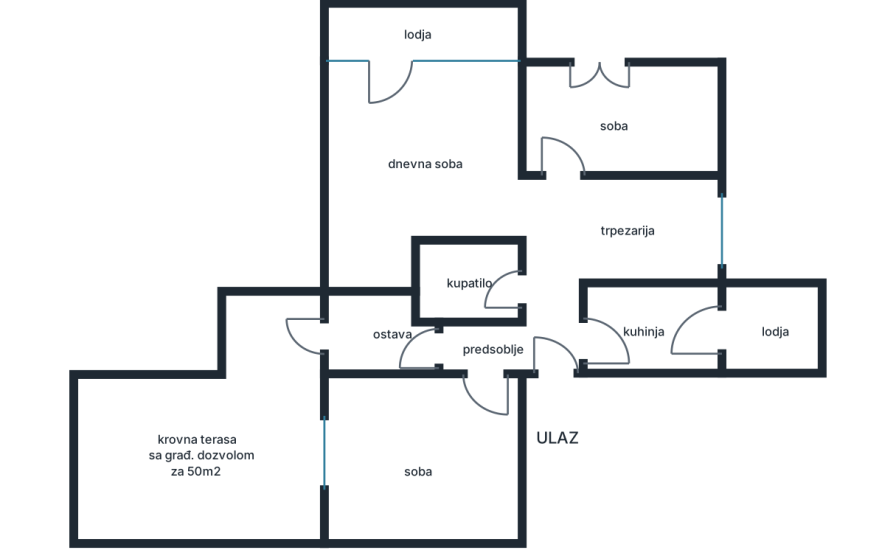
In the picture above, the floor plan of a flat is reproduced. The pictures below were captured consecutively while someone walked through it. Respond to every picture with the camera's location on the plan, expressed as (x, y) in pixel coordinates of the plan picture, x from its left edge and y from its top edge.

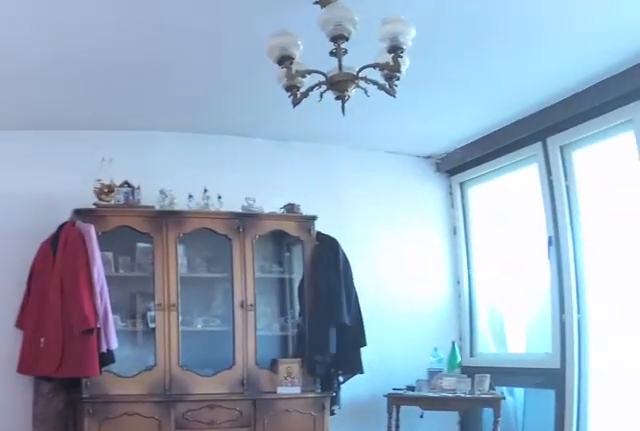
(524, 214)
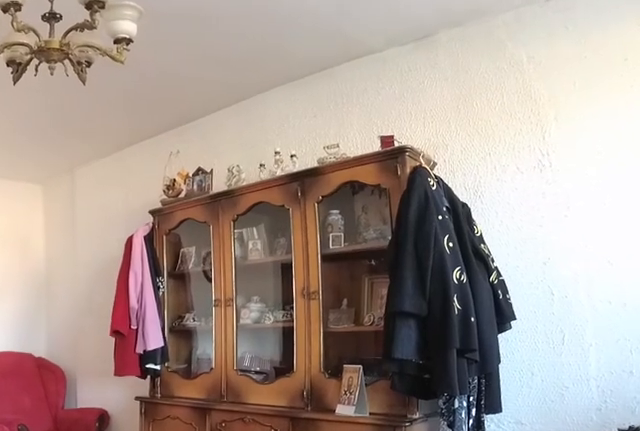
(490, 76)
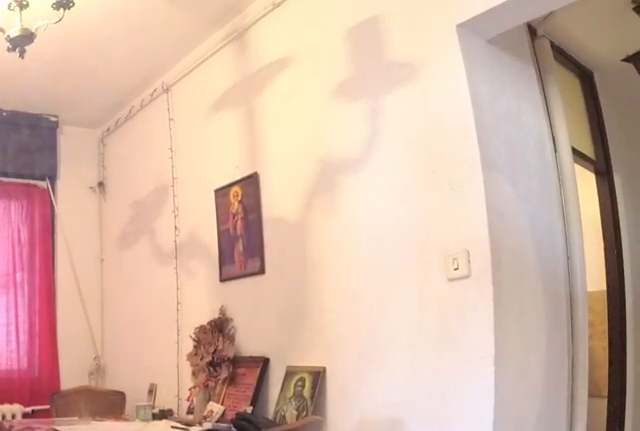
(492, 206)
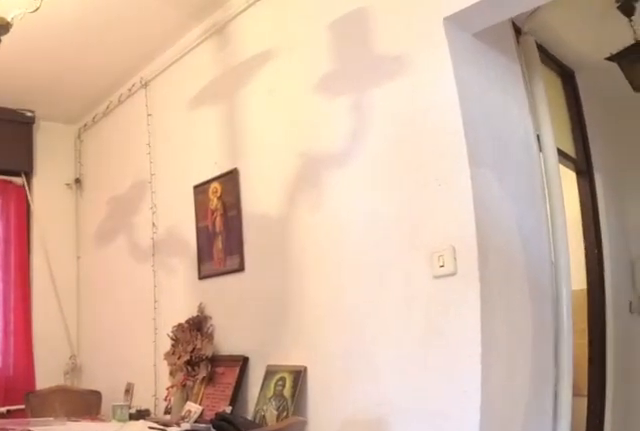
(498, 206)
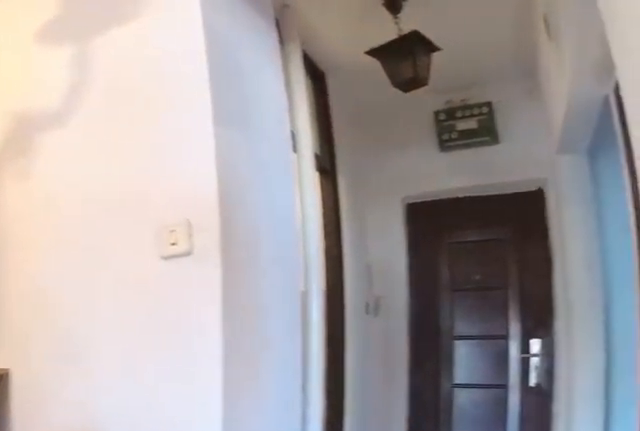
(532, 211)
